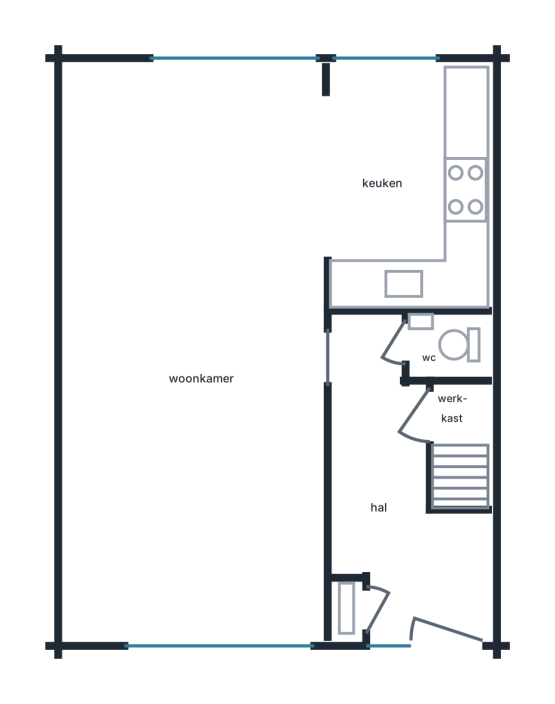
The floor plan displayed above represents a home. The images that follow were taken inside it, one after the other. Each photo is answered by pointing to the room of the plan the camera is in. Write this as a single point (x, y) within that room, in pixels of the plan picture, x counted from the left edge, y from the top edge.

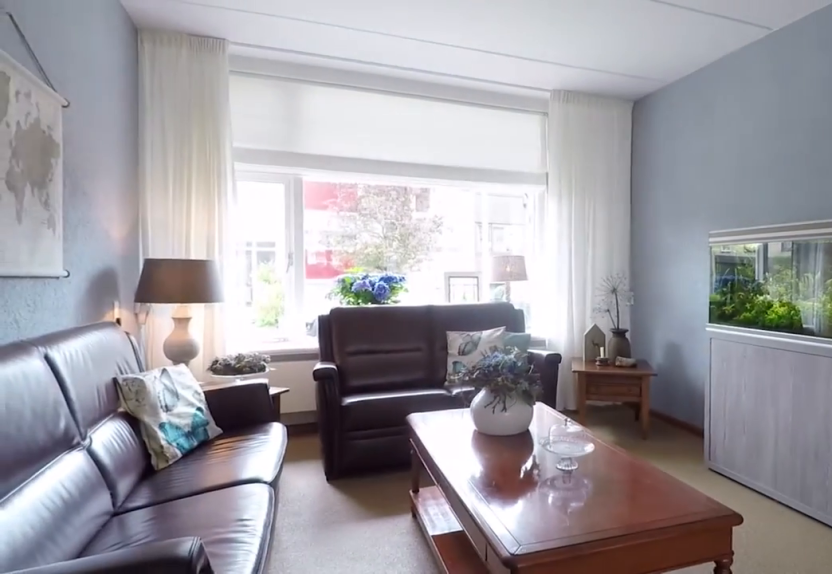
(201, 237)
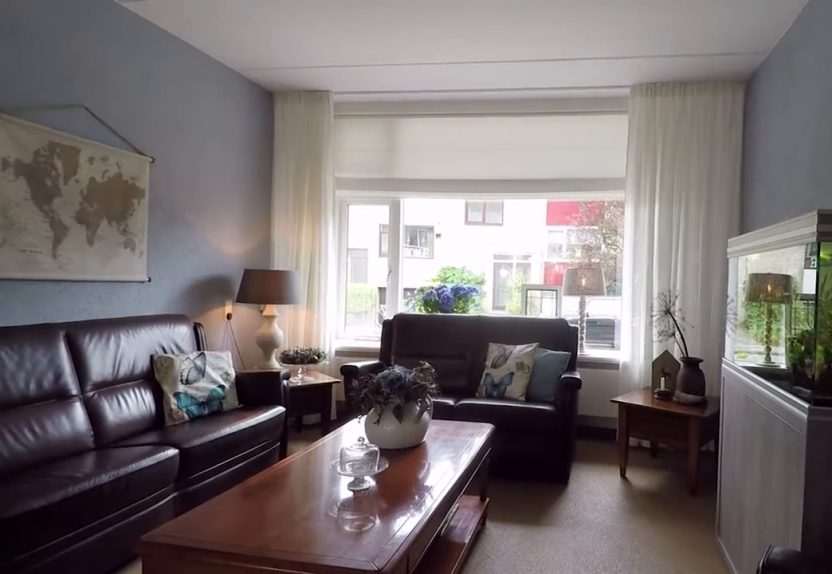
(201, 237)
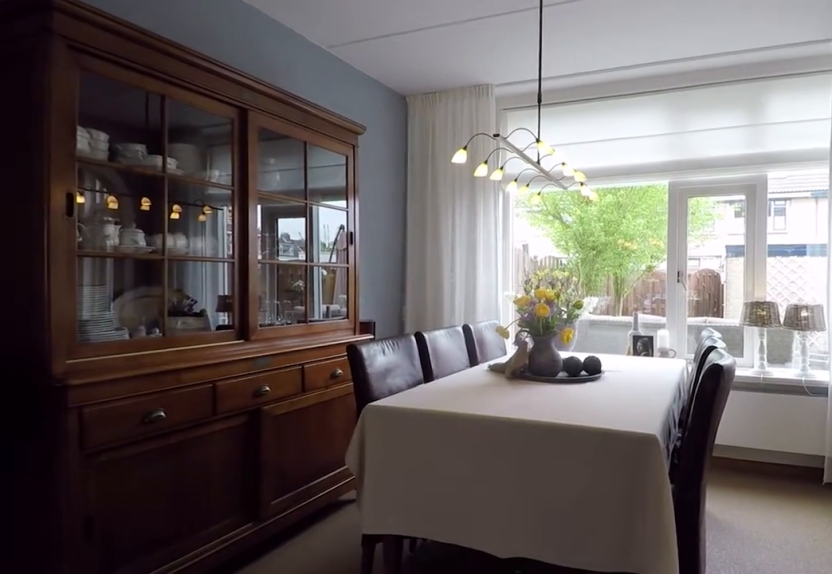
(201, 237)
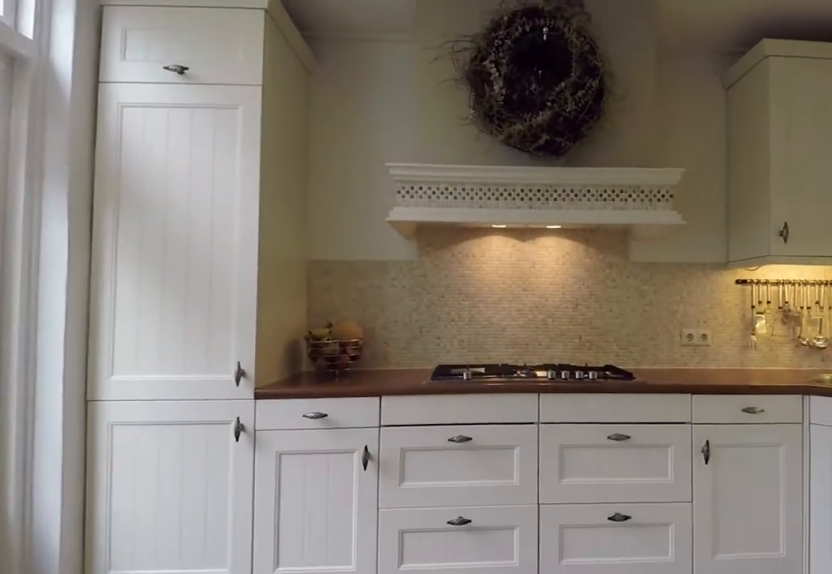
(405, 188)
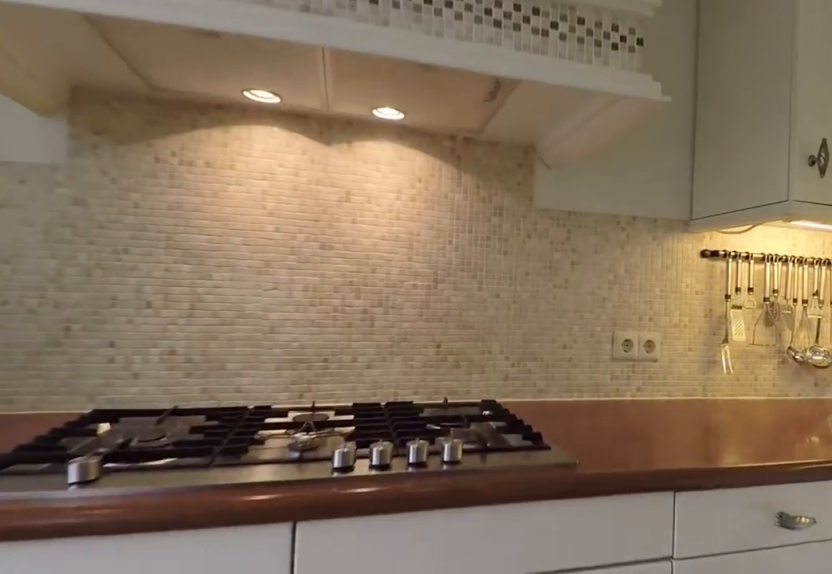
(405, 188)
